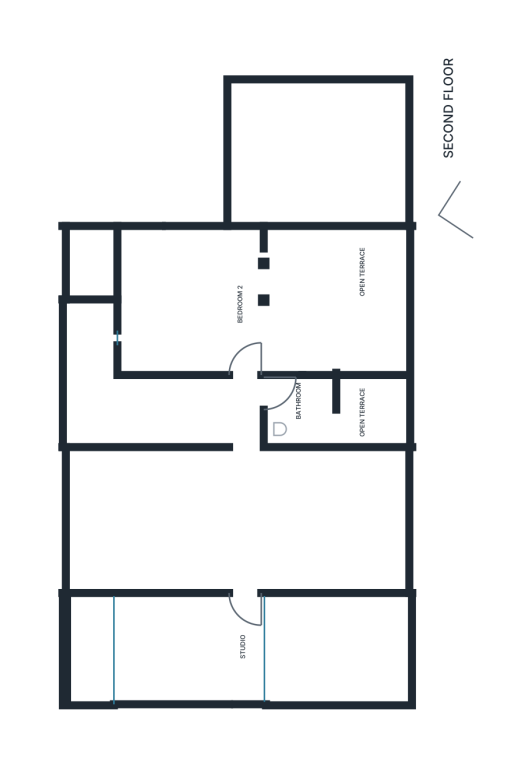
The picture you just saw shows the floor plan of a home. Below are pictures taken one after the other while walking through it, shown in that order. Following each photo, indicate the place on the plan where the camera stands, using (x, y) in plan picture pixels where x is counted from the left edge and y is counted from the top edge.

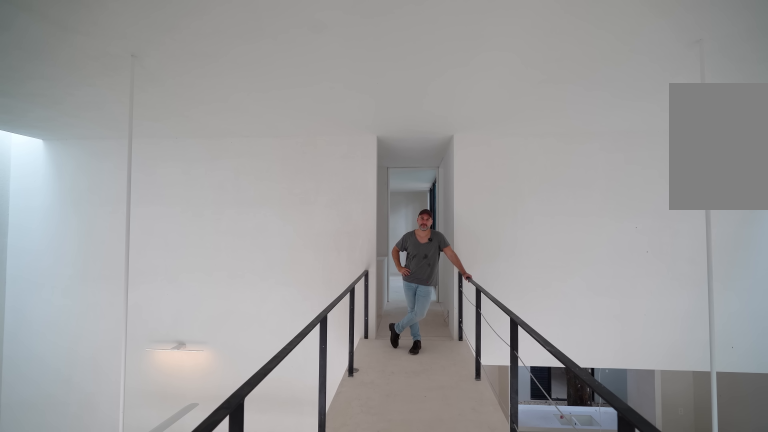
(237, 548)
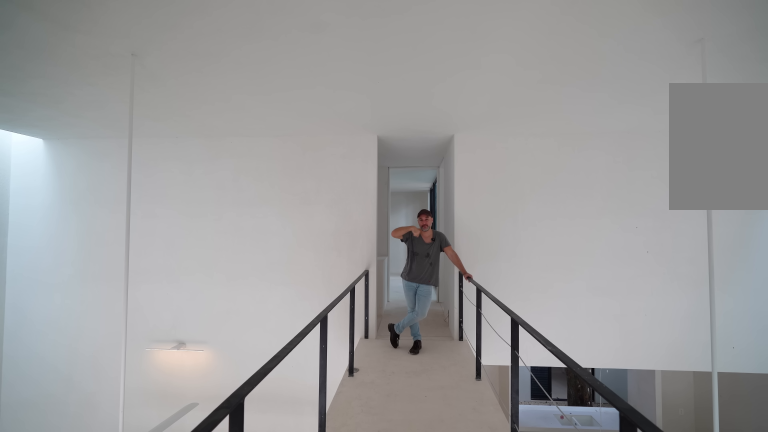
(237, 546)
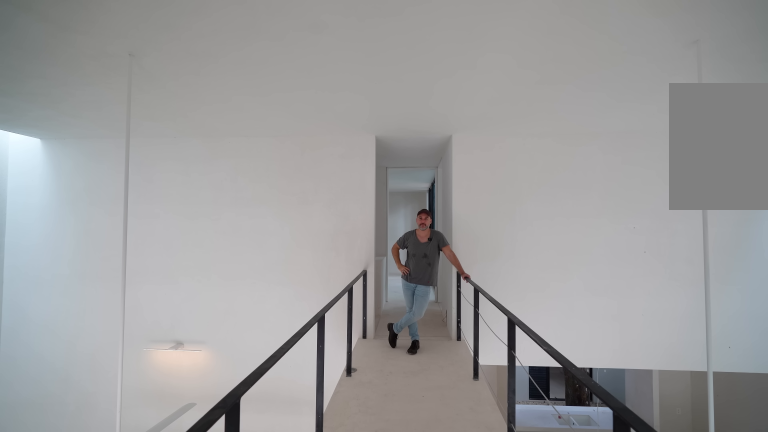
(237, 546)
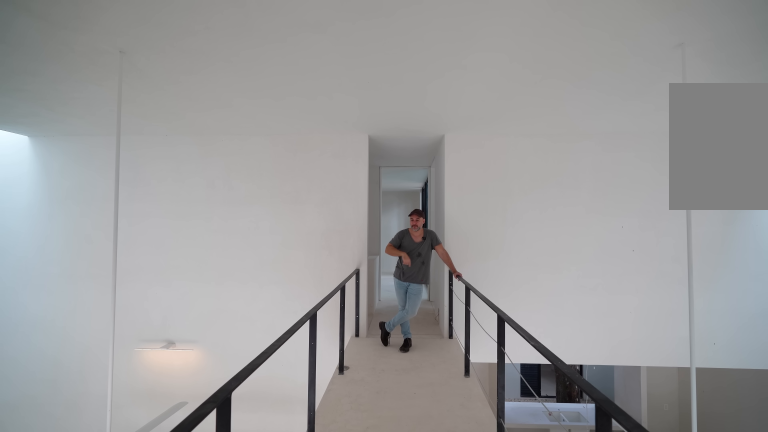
(237, 545)
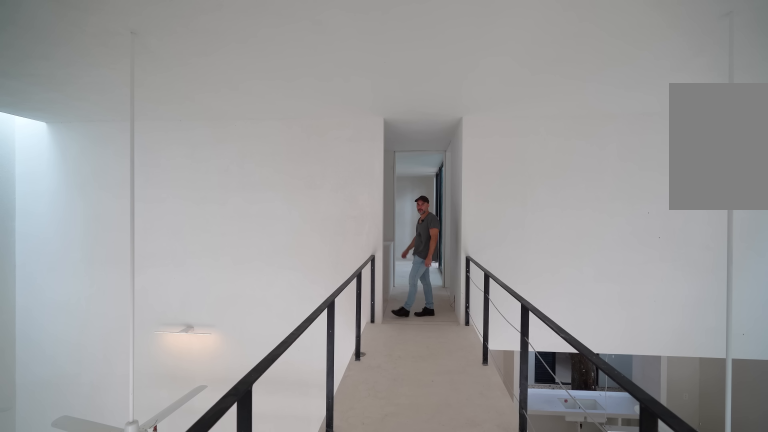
(237, 546)
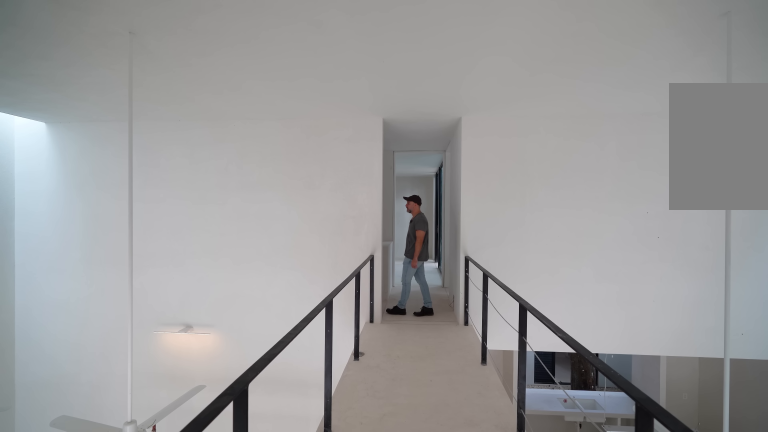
(237, 546)
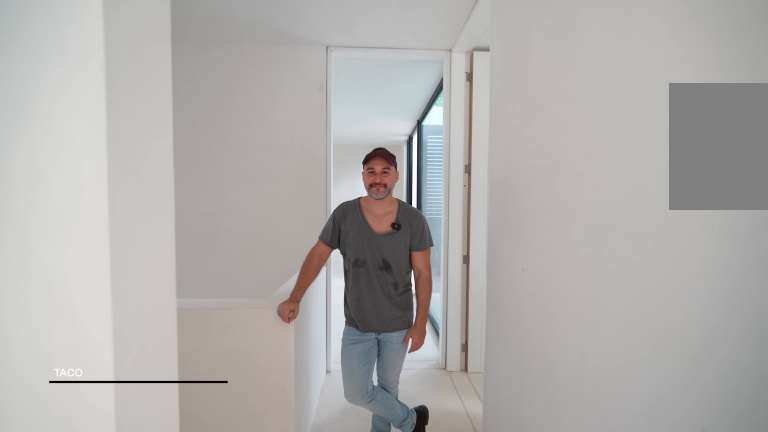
(244, 454)
